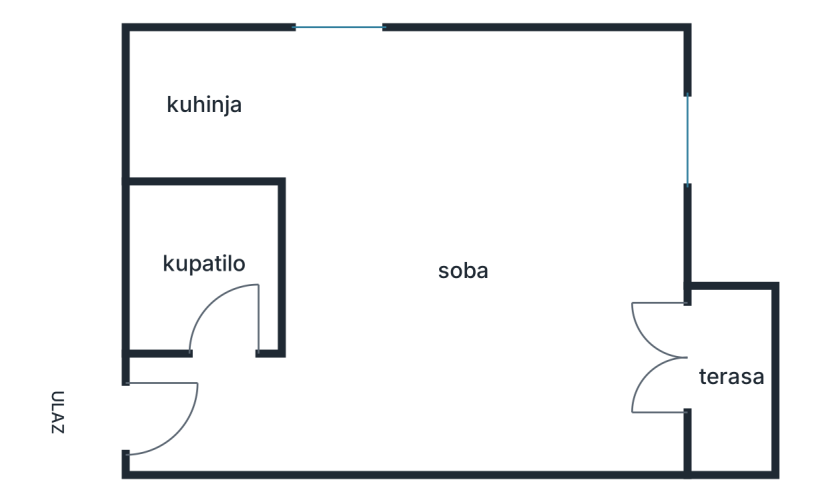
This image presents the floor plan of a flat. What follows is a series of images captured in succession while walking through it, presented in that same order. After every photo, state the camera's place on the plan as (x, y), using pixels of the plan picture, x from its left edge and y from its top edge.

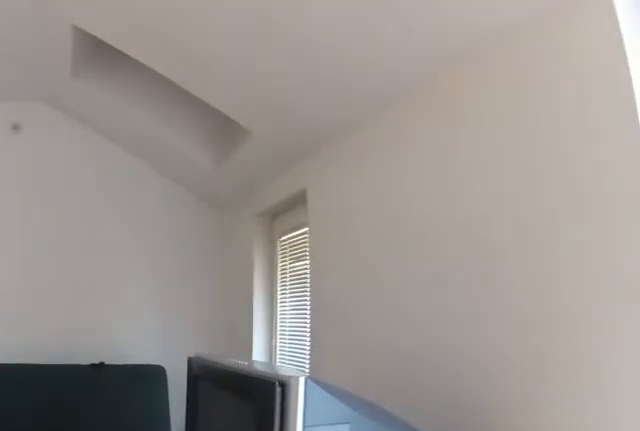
(604, 334)
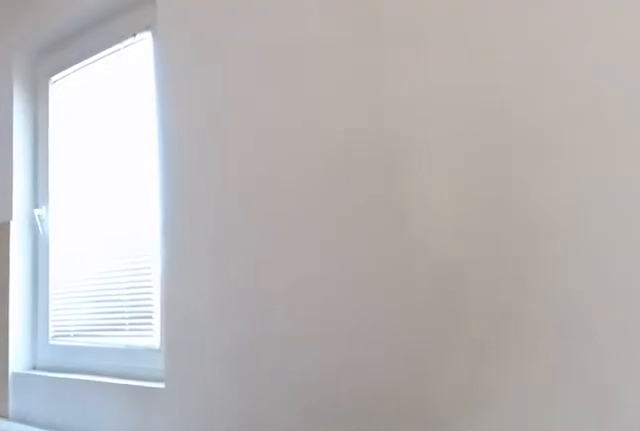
(392, 127)
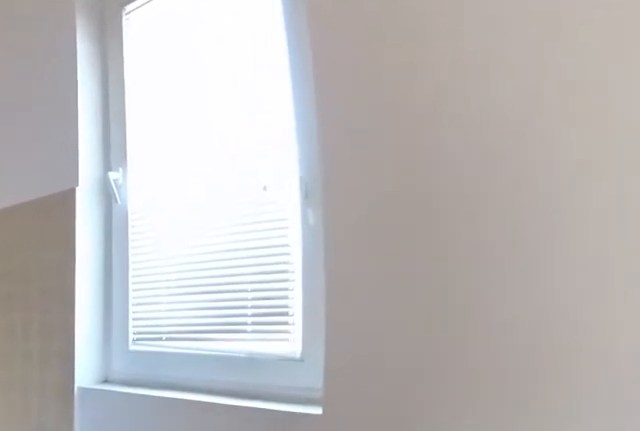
(352, 118)
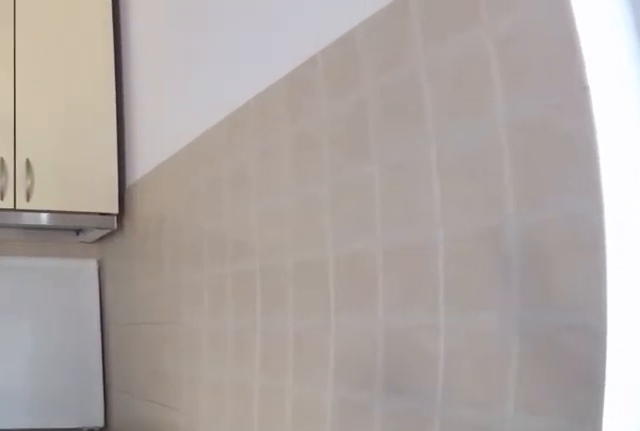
(223, 95)
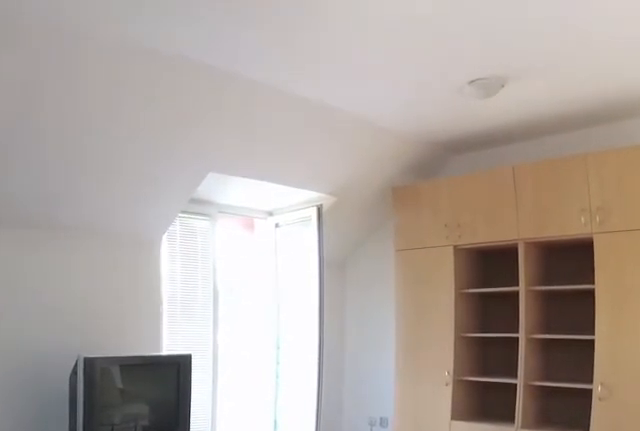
(295, 68)
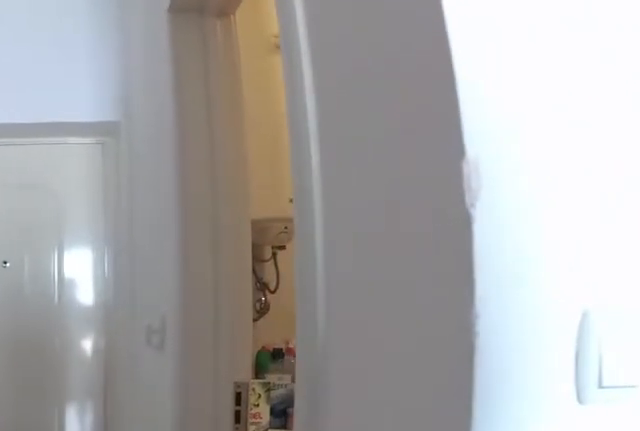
(317, 400)
